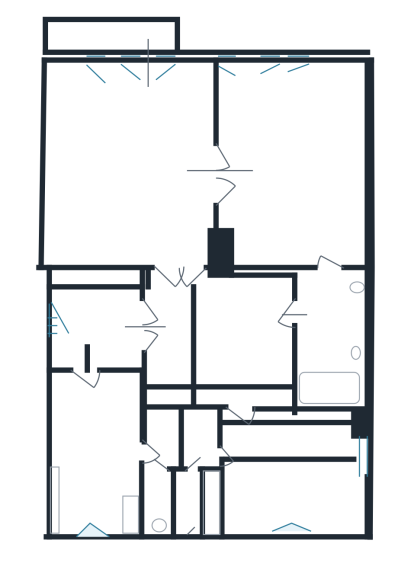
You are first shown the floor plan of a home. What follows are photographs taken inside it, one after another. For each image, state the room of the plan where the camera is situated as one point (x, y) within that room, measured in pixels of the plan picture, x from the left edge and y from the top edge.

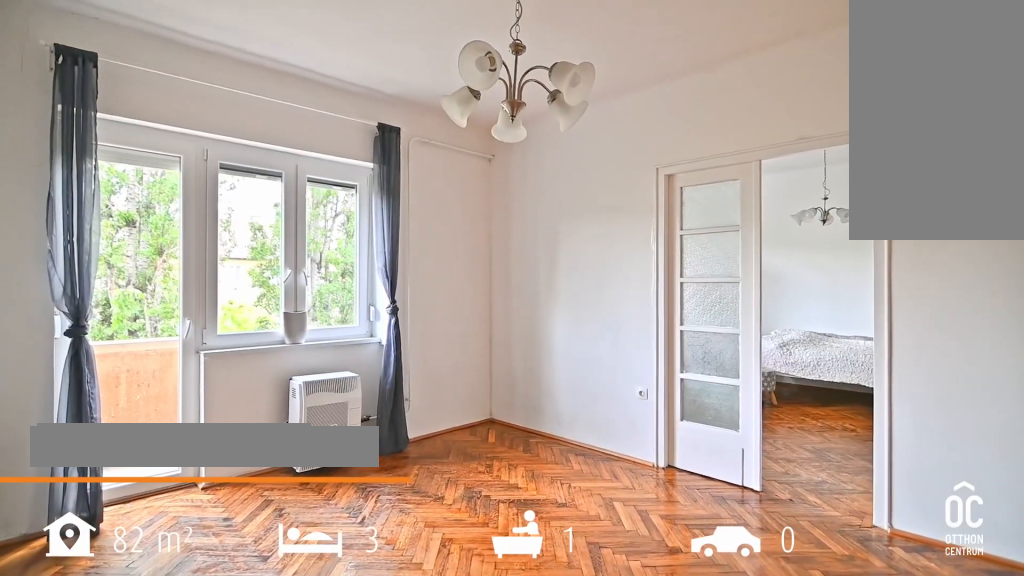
(123, 167)
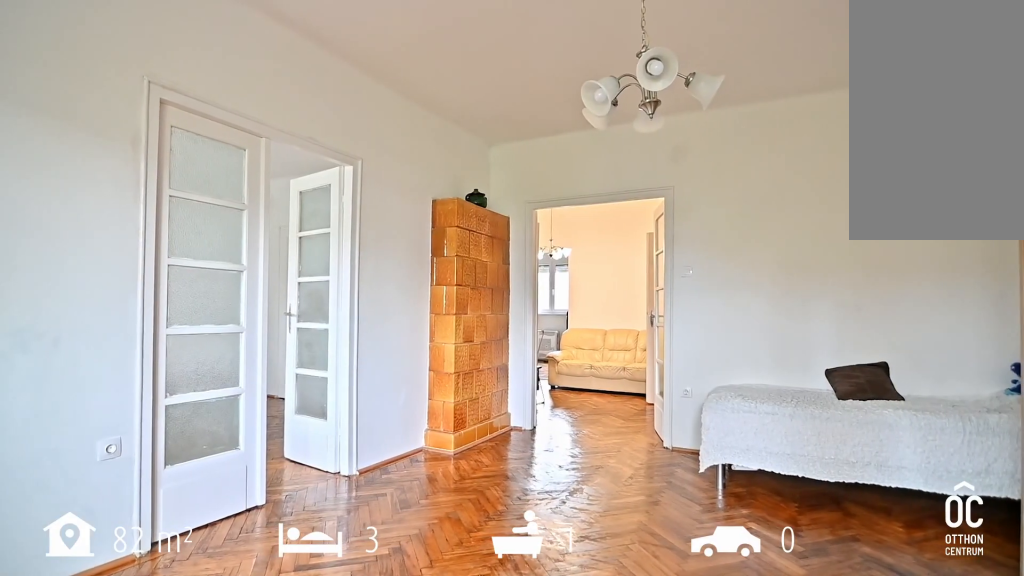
(123, 167)
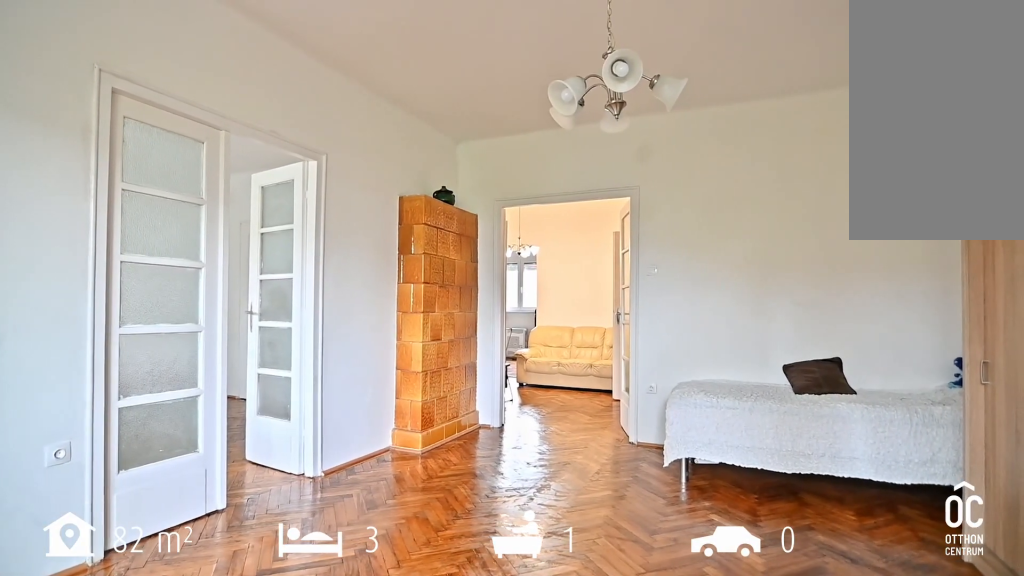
(123, 167)
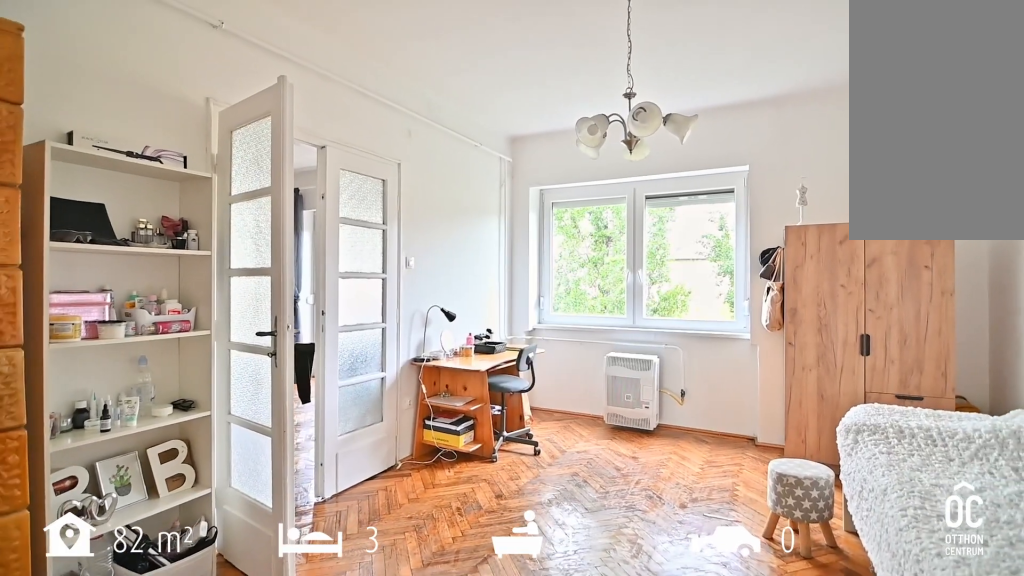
(288, 169)
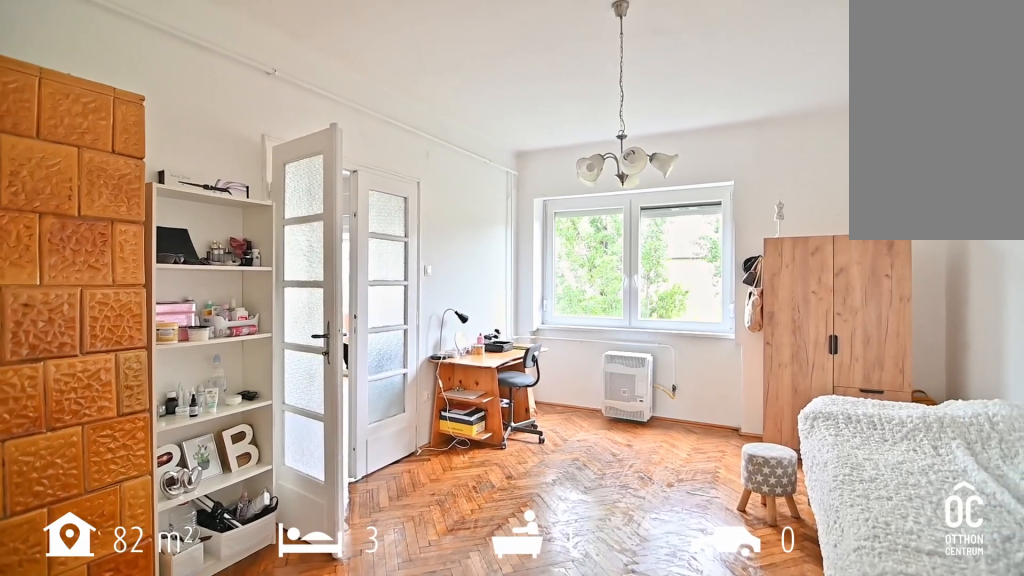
(288, 169)
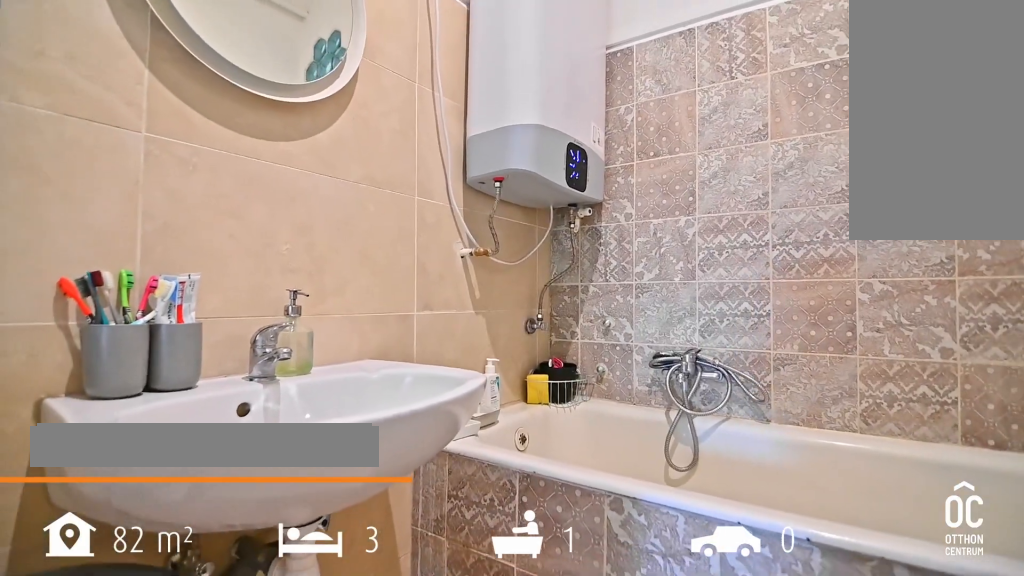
(326, 341)
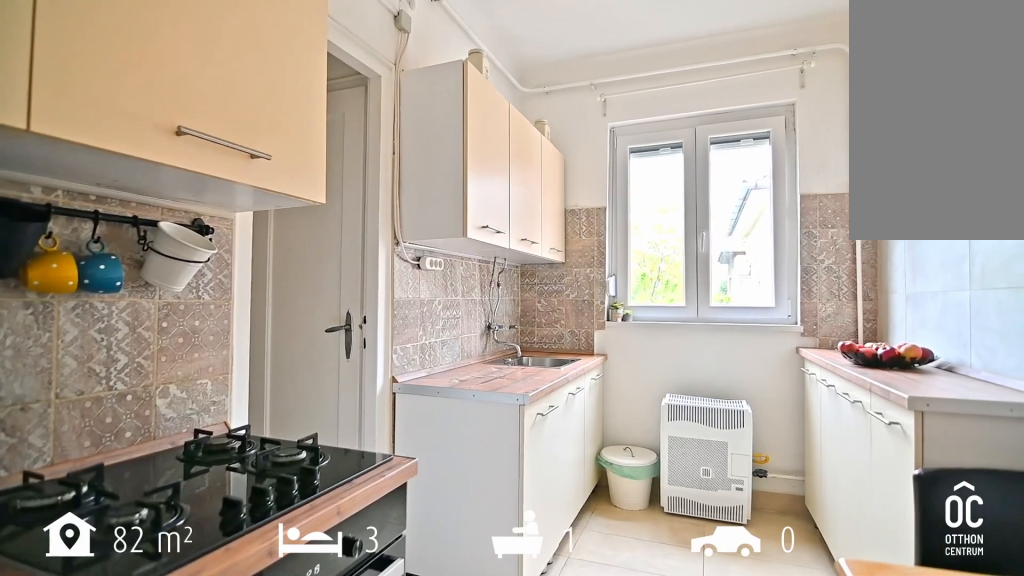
(96, 449)
